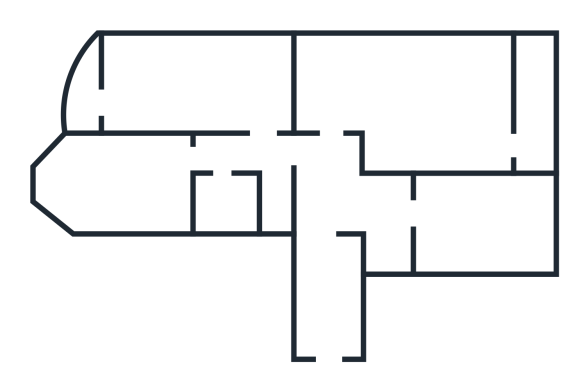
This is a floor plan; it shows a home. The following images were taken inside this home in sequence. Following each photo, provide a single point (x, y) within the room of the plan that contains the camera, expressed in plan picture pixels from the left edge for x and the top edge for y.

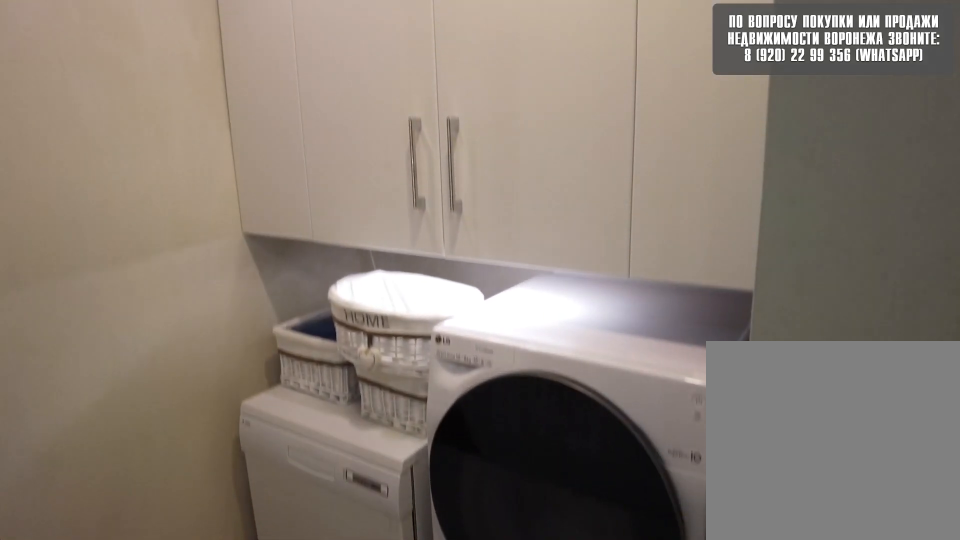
(393, 215)
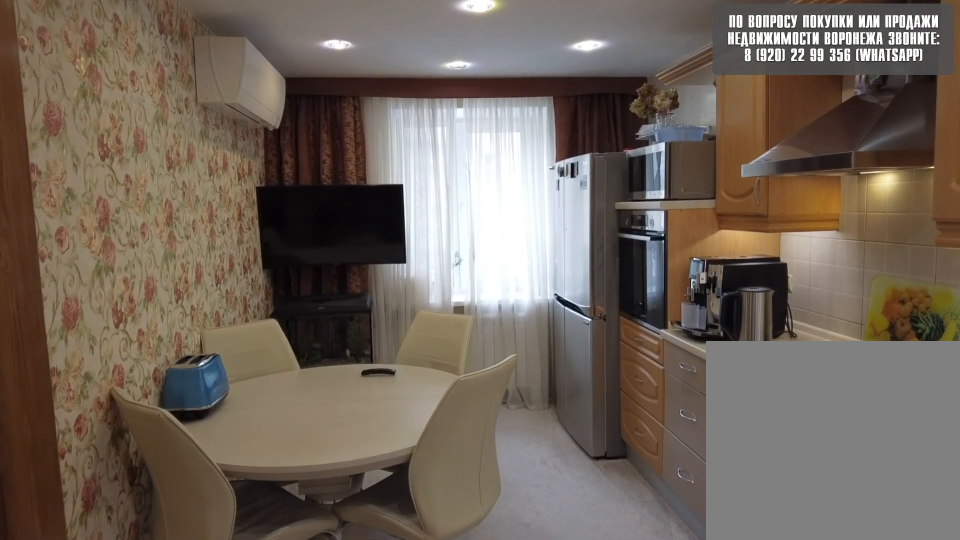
(461, 224)
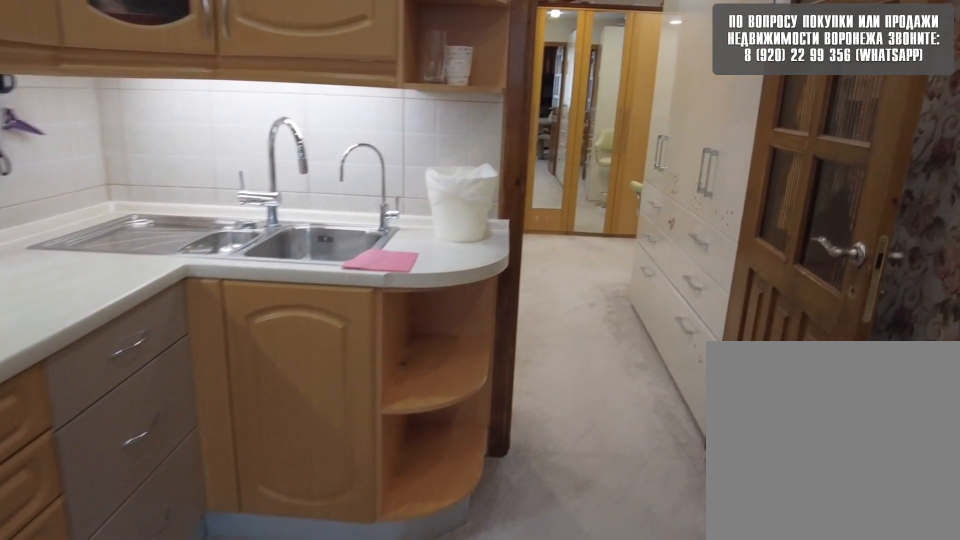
(461, 224)
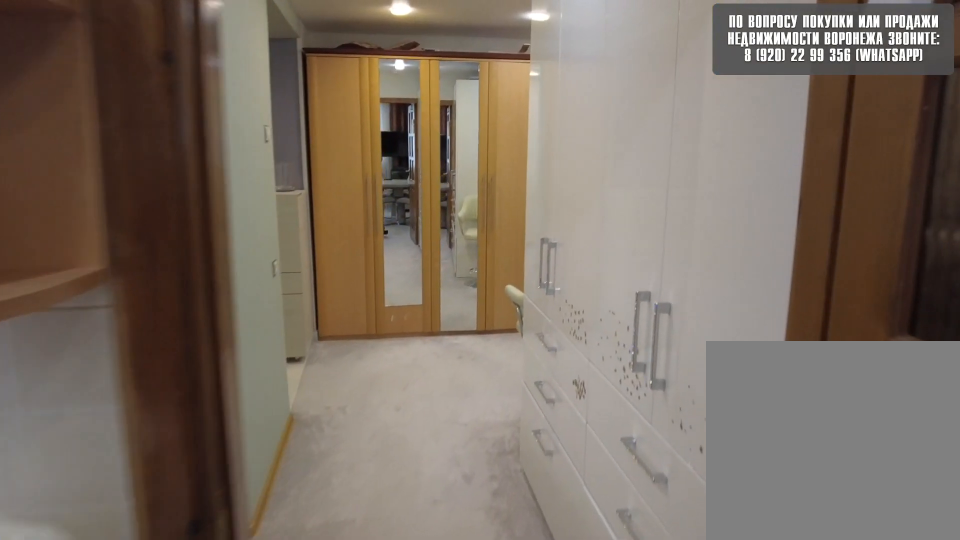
(397, 224)
